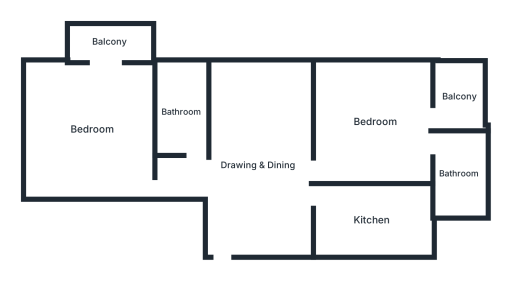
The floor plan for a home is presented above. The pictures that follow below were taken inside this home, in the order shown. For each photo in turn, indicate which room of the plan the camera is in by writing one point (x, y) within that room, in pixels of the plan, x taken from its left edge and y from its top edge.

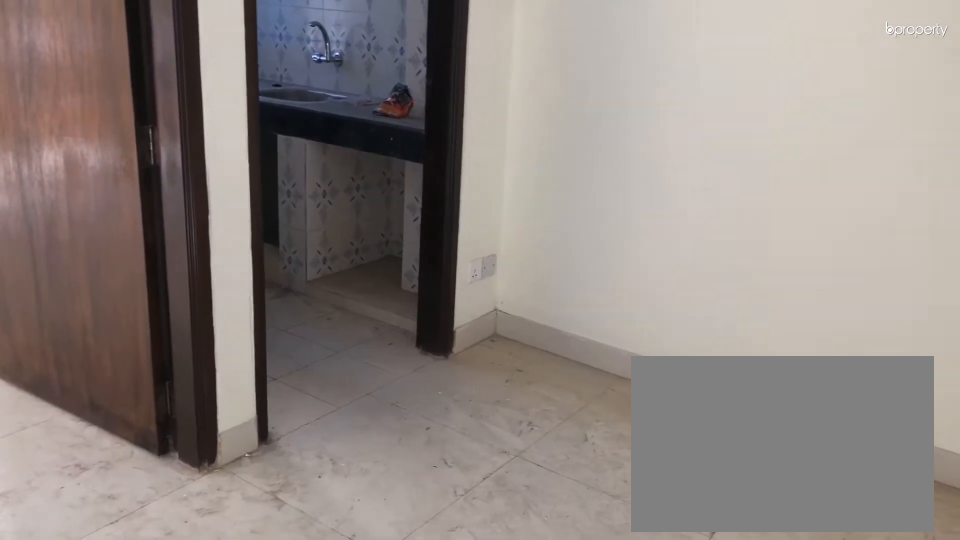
(261, 167)
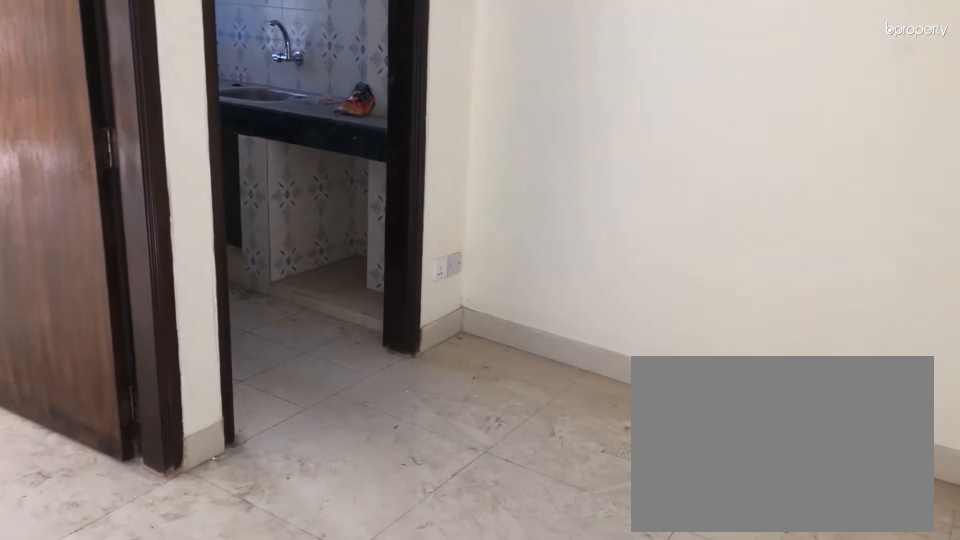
(261, 167)
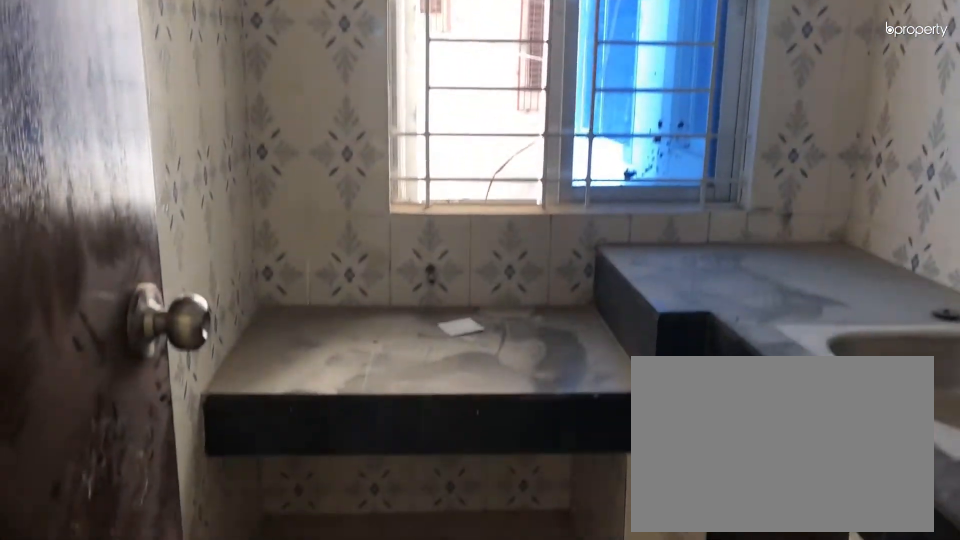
(371, 220)
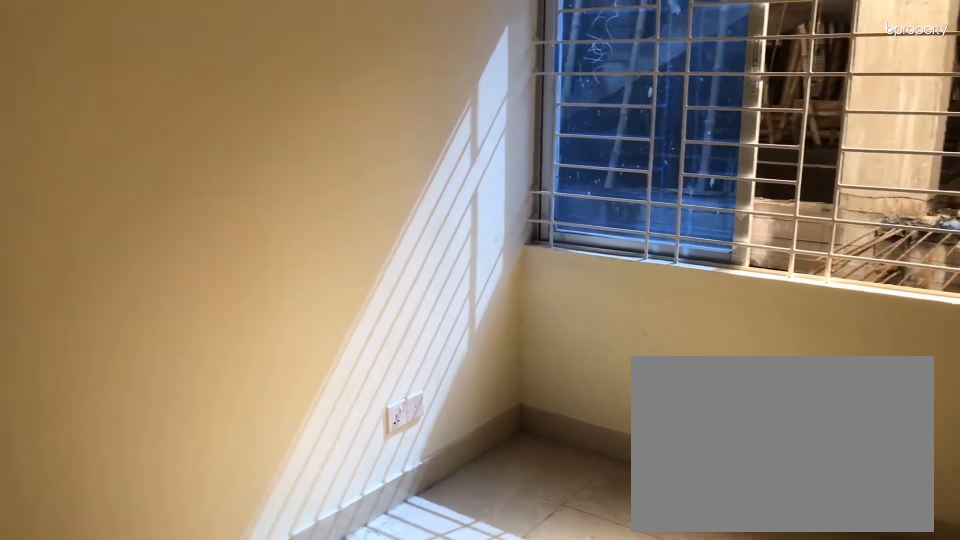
(374, 121)
